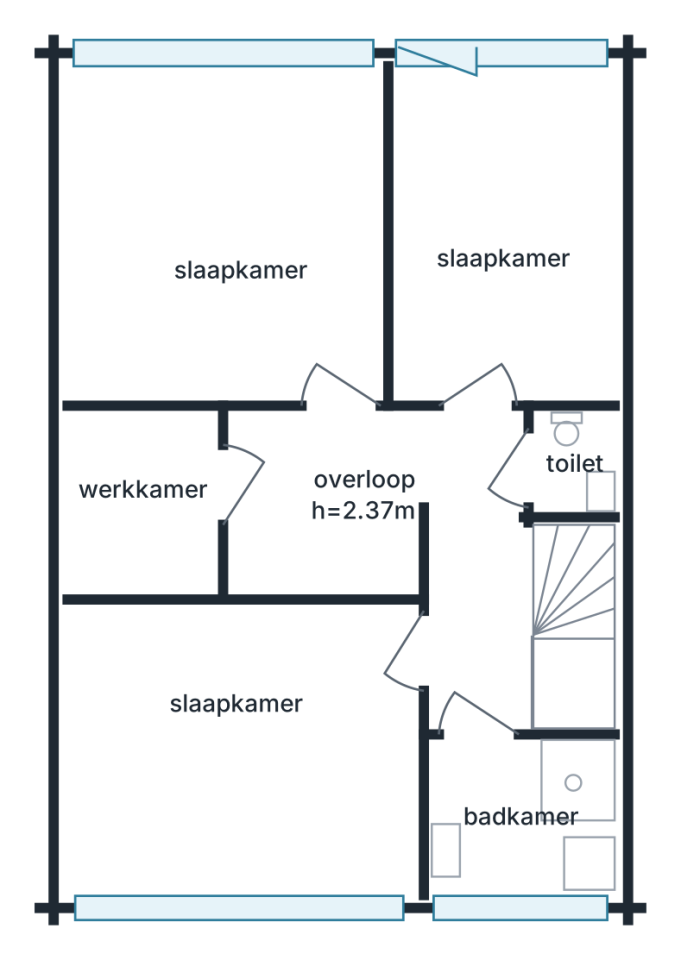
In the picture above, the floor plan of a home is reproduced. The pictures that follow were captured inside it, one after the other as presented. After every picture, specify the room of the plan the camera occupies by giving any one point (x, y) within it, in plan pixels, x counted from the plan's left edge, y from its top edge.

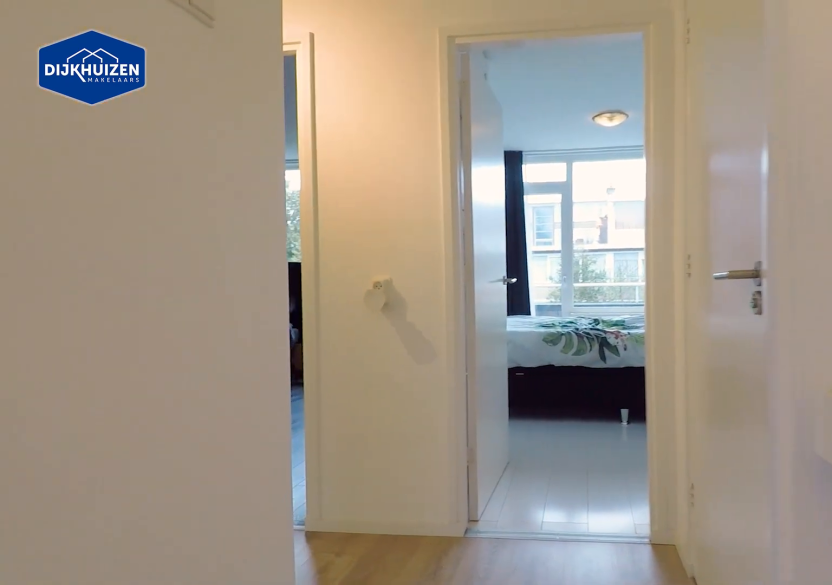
(478, 570)
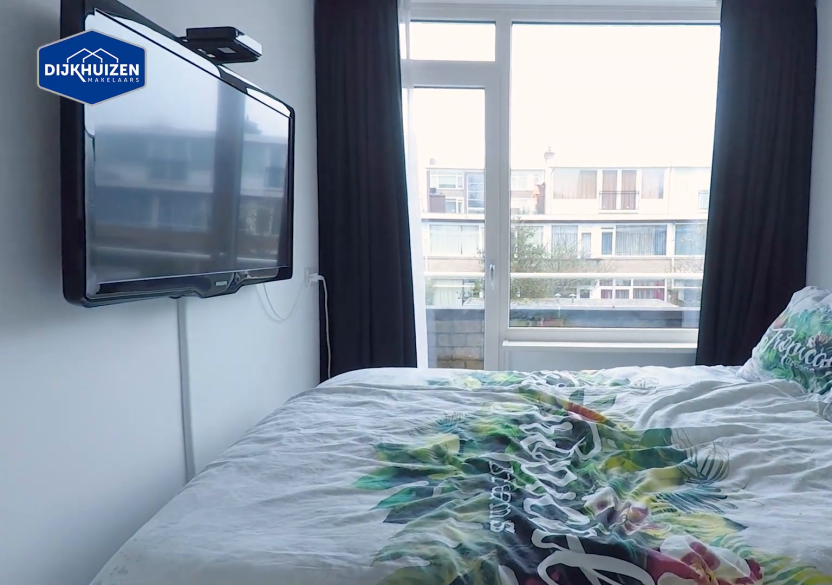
(501, 227)
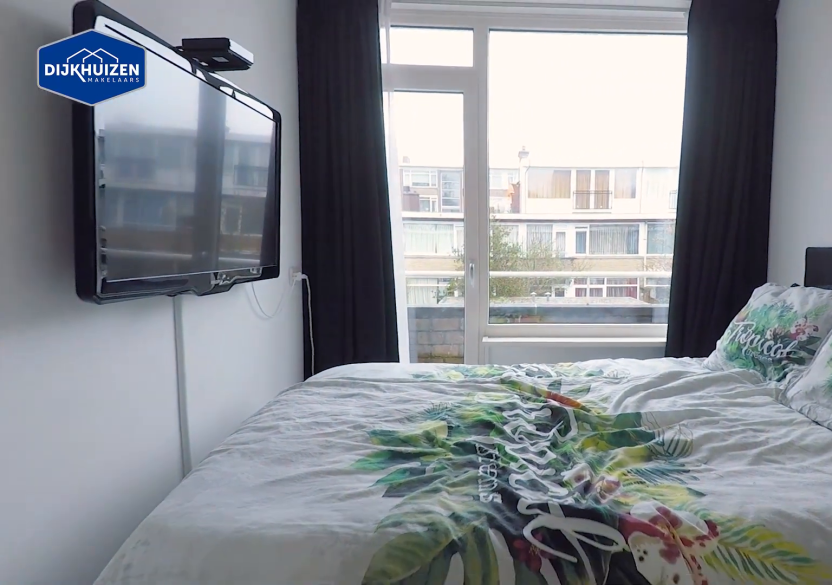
(501, 227)
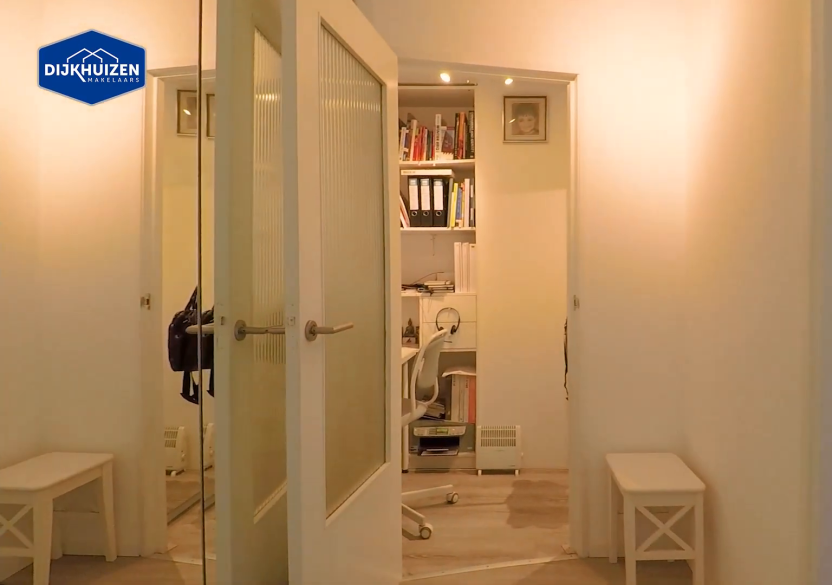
(479, 570)
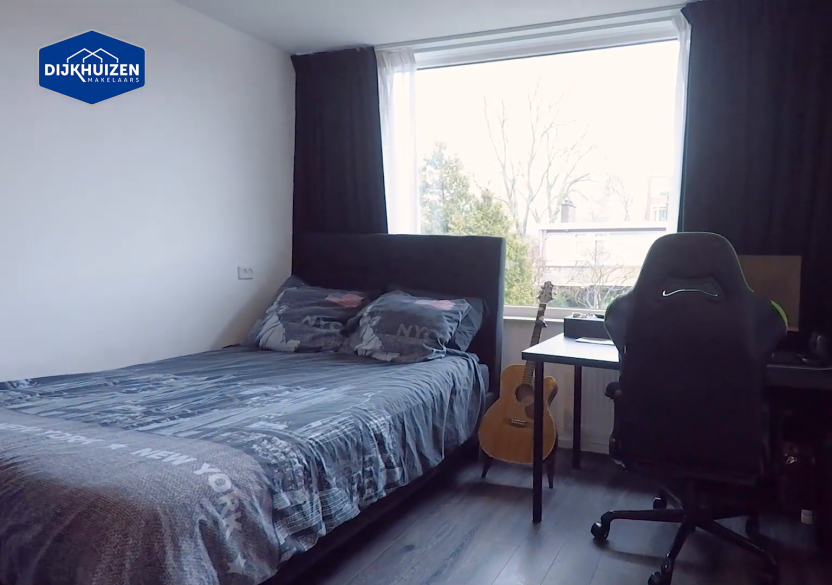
(232, 266)
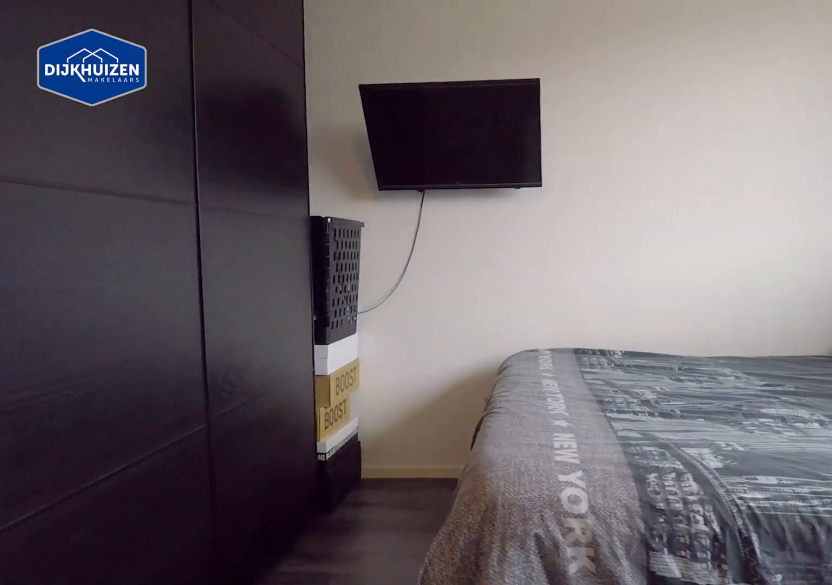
(232, 266)
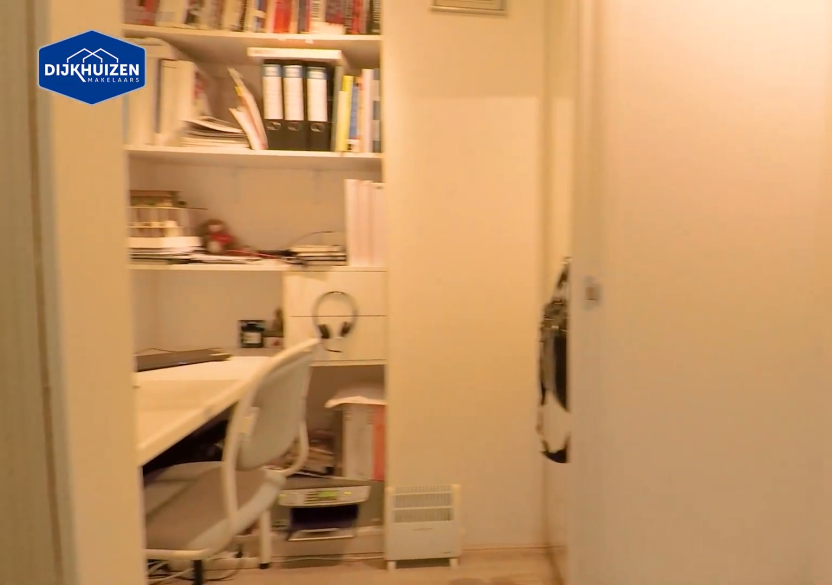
(477, 568)
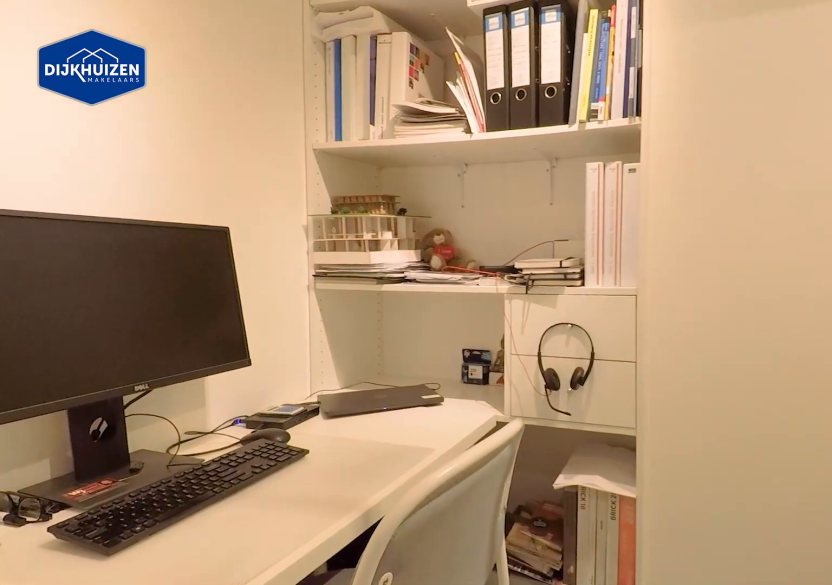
(144, 502)
